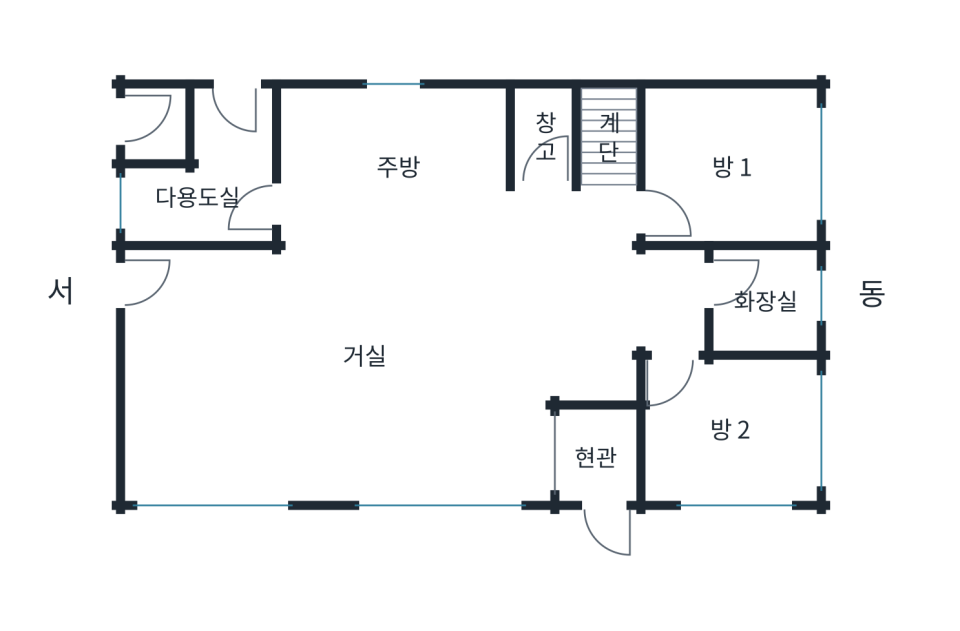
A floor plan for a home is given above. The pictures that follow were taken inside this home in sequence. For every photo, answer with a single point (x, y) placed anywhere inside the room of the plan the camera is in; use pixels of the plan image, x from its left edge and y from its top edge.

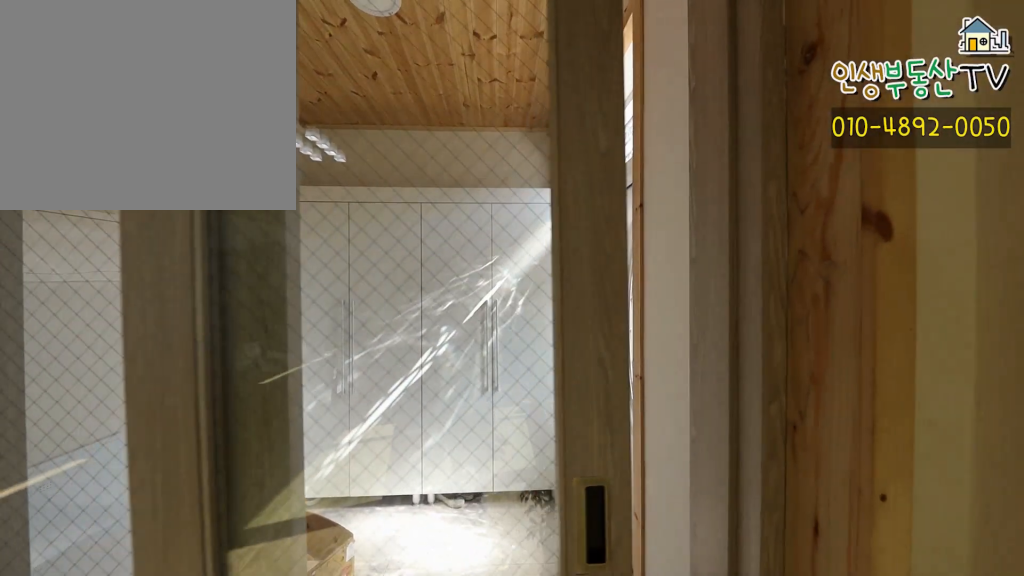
(599, 452)
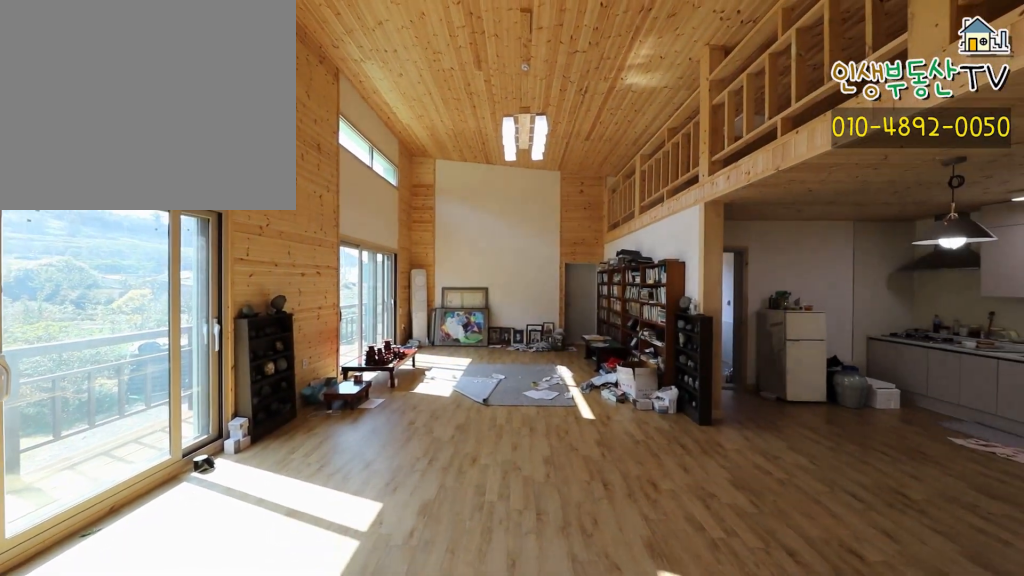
(362, 355)
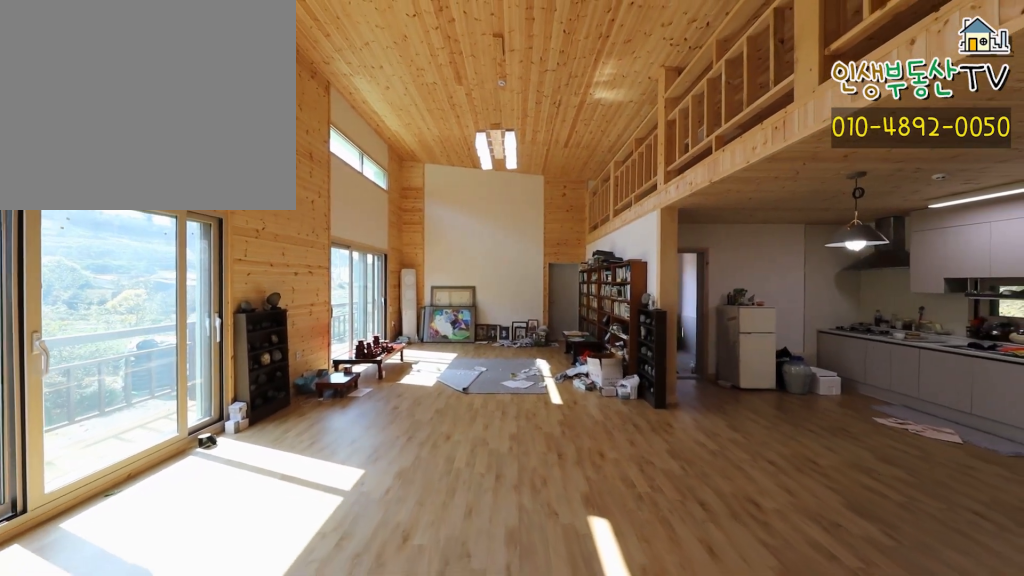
(362, 355)
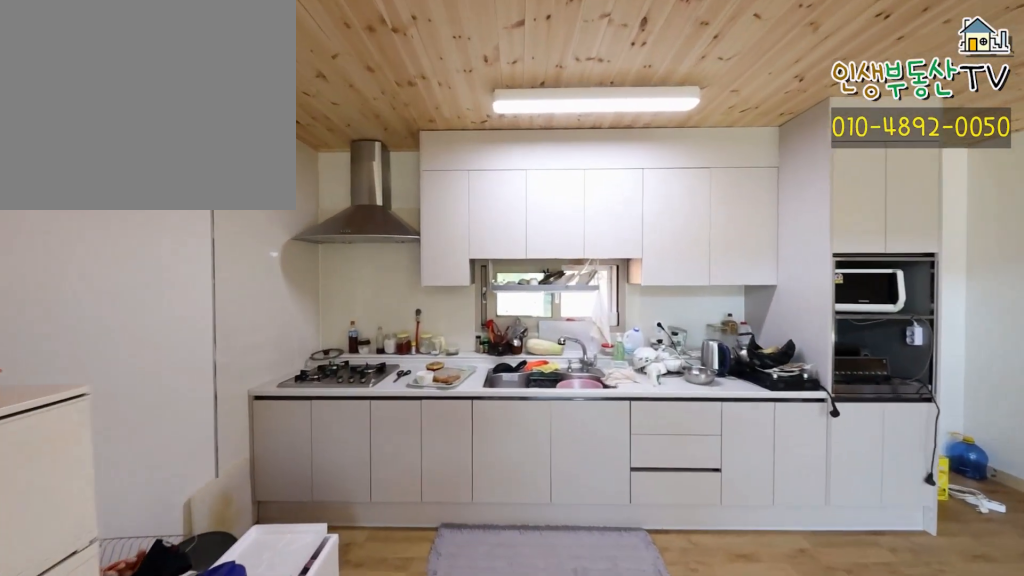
(409, 171)
